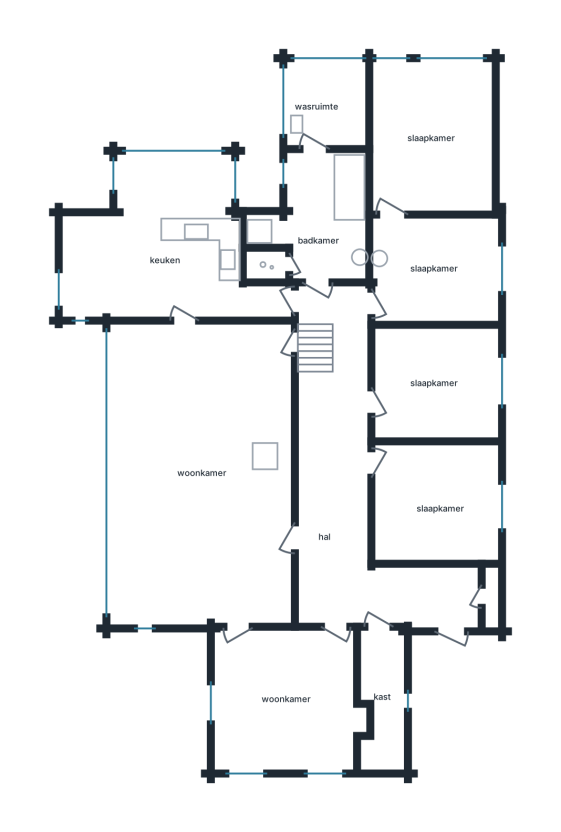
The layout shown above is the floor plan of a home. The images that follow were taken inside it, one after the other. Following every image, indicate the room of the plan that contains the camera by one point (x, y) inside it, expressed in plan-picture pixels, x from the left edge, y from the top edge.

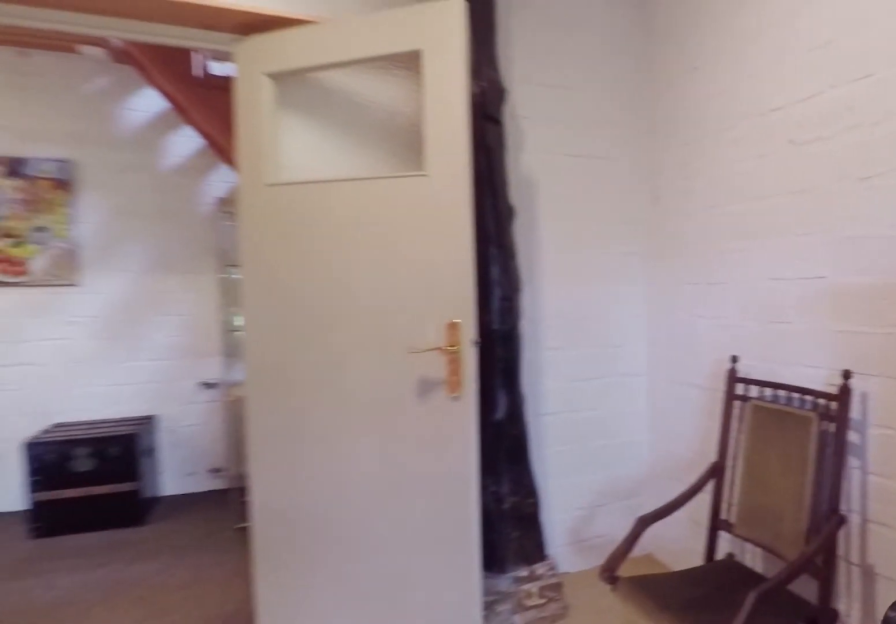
(434, 383)
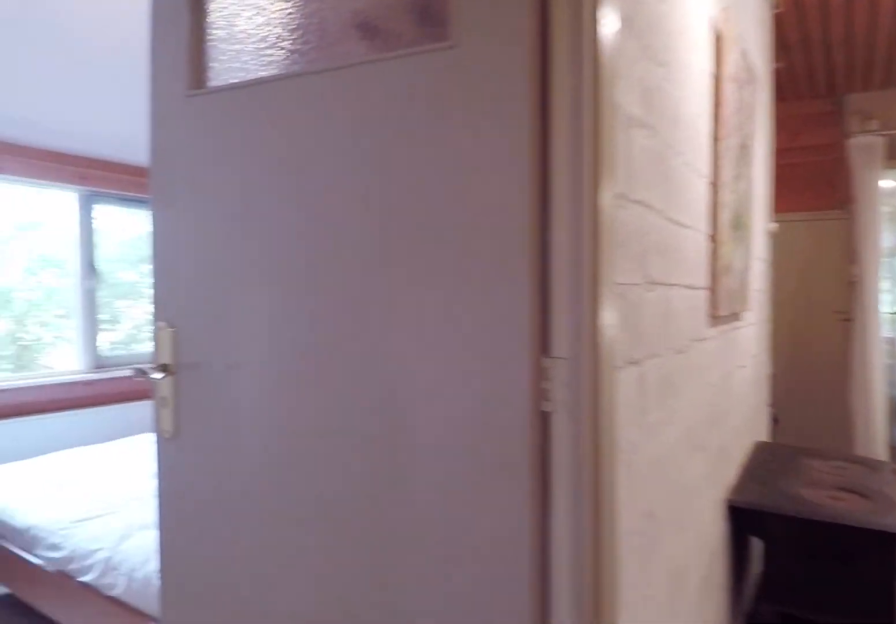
(354, 492)
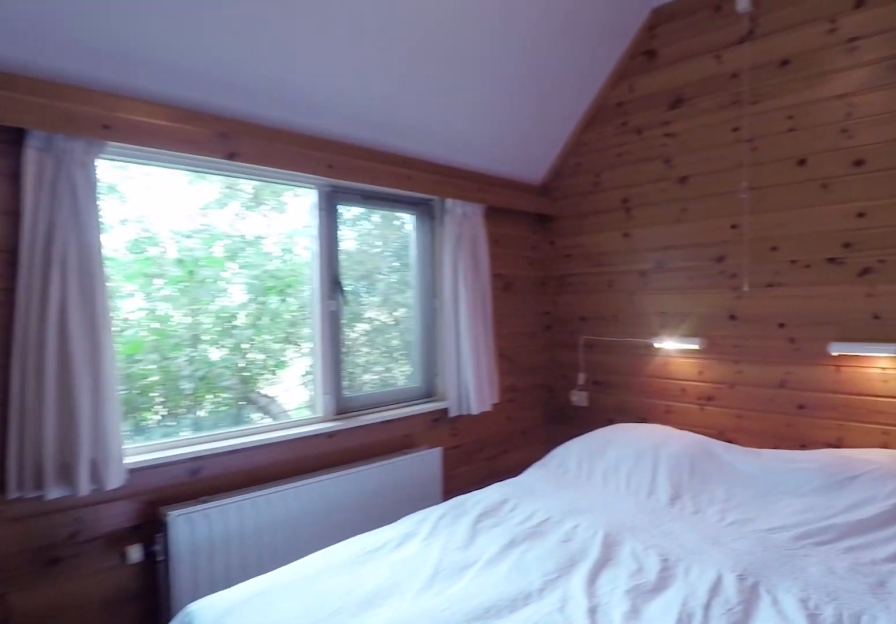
(434, 502)
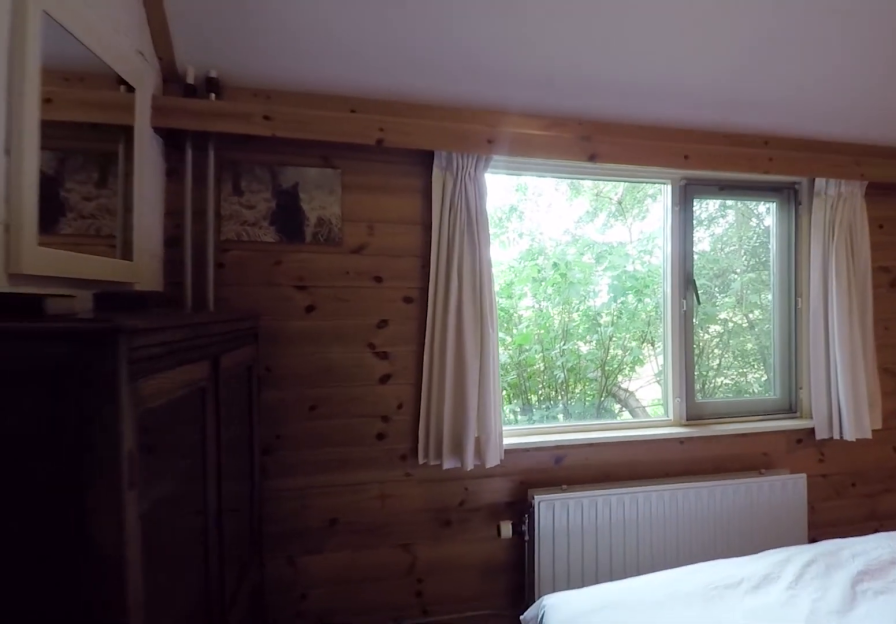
(434, 502)
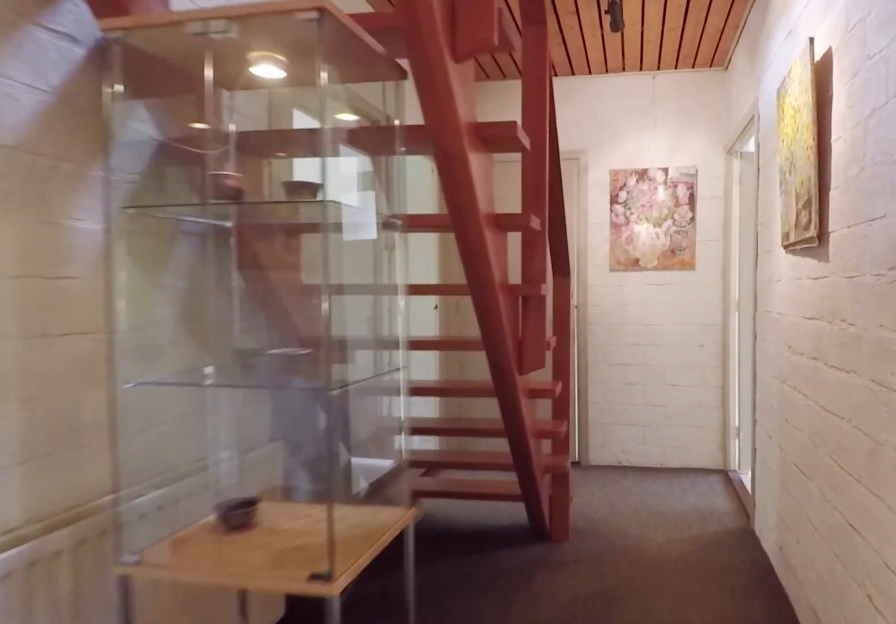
(354, 492)
